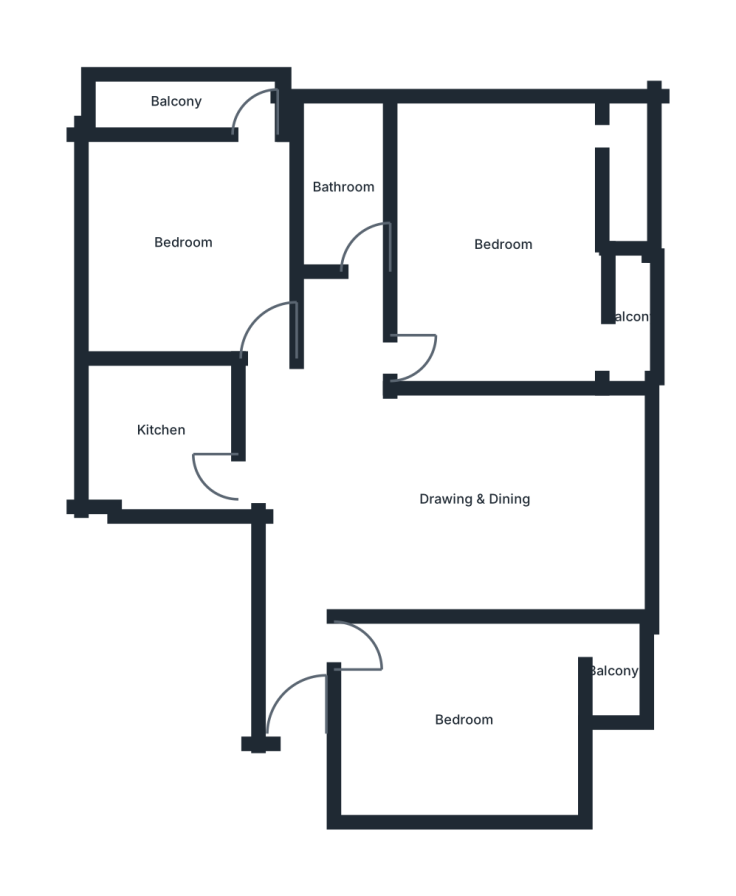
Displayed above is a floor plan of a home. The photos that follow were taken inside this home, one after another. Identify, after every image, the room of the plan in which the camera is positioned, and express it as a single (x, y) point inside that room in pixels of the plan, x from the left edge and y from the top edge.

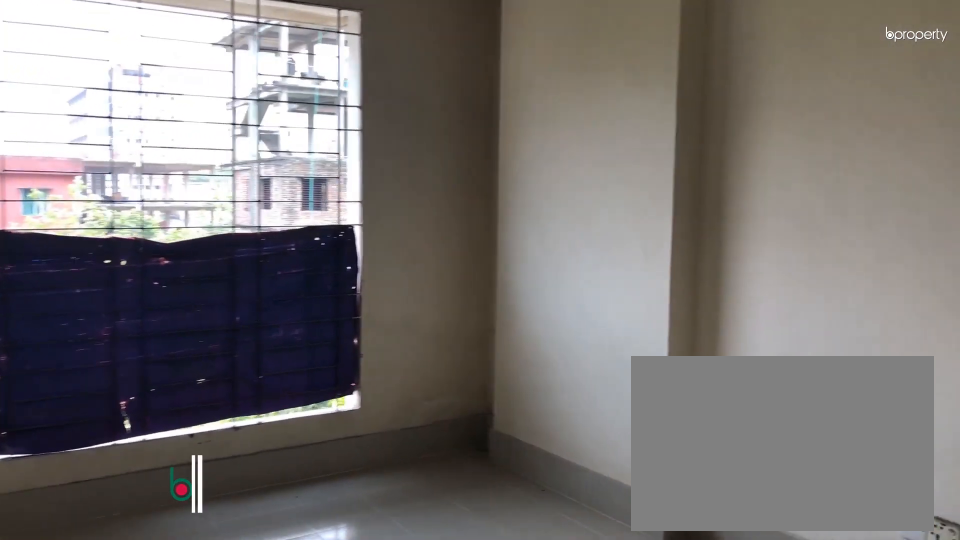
(466, 502)
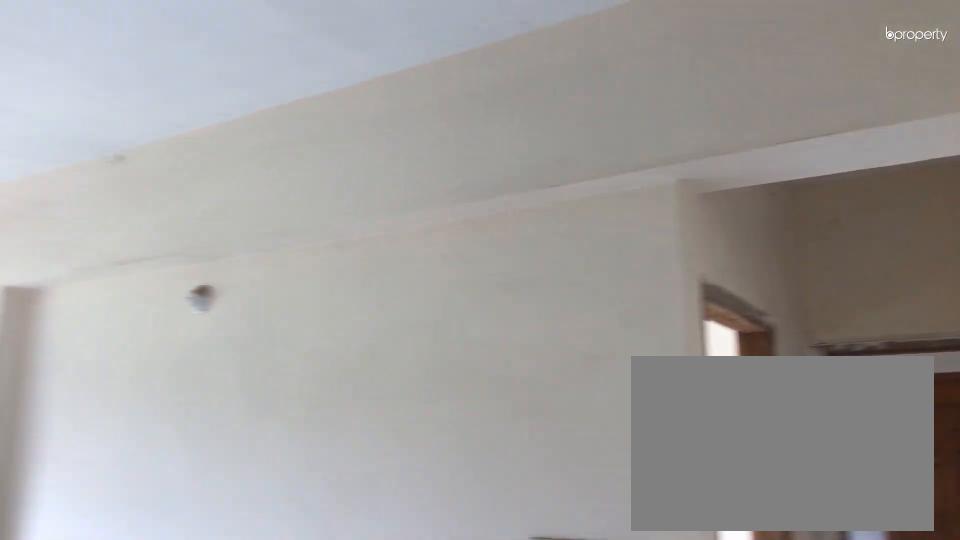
(466, 502)
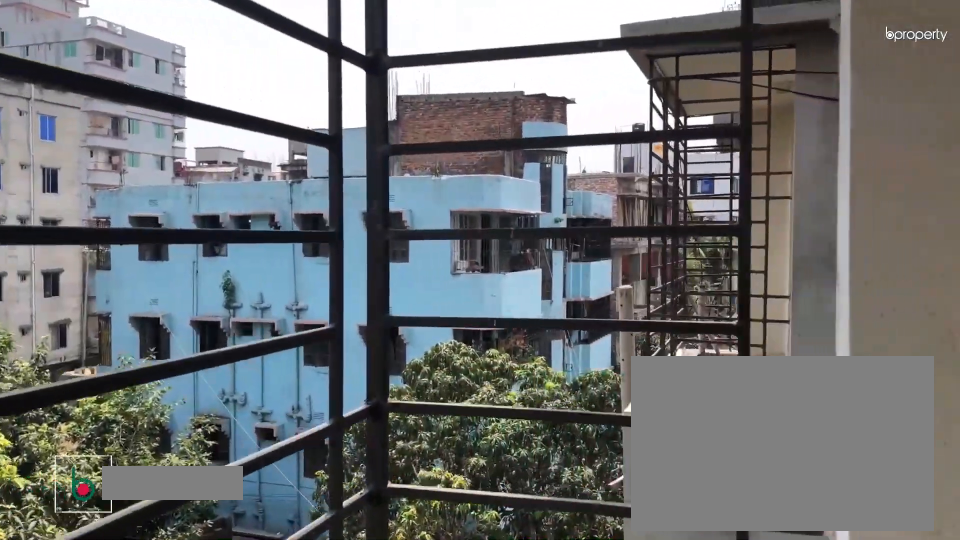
(613, 673)
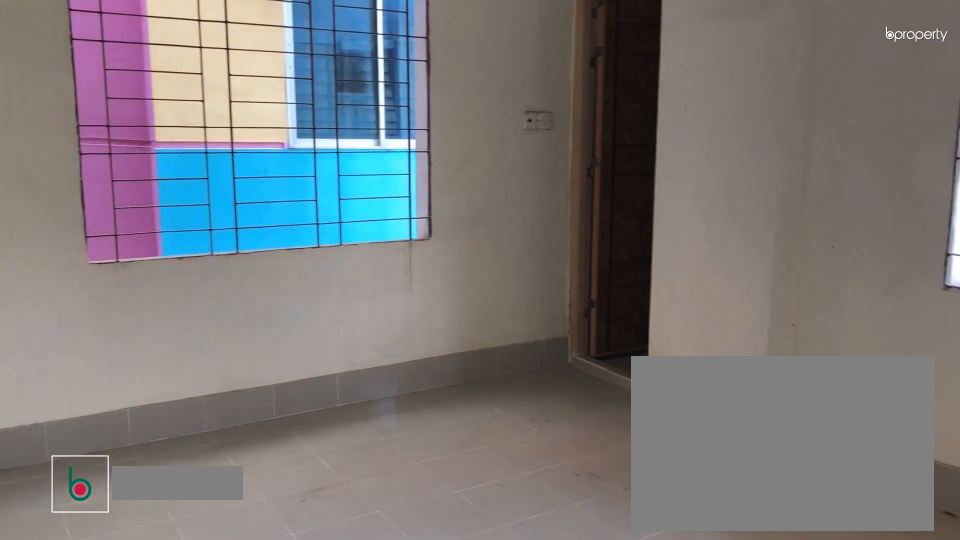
(504, 242)
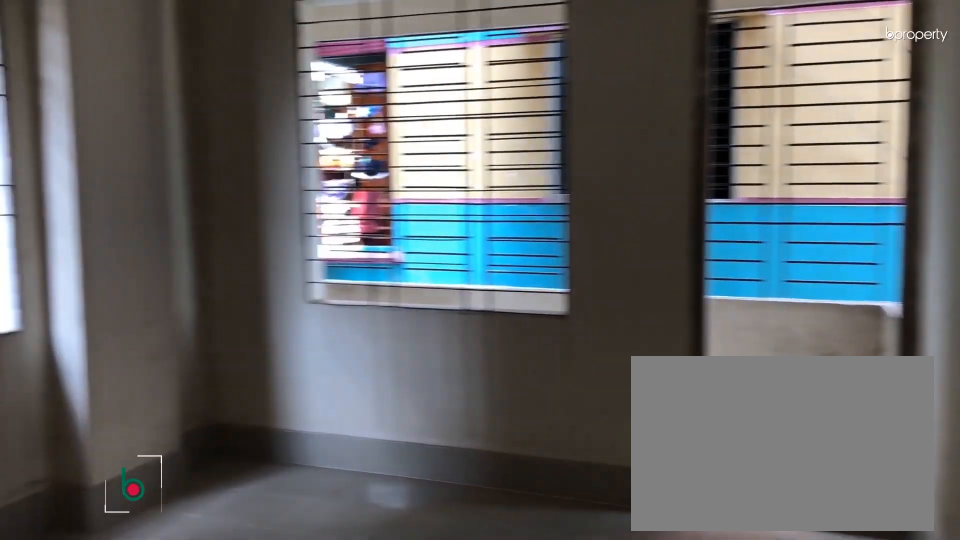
(183, 242)
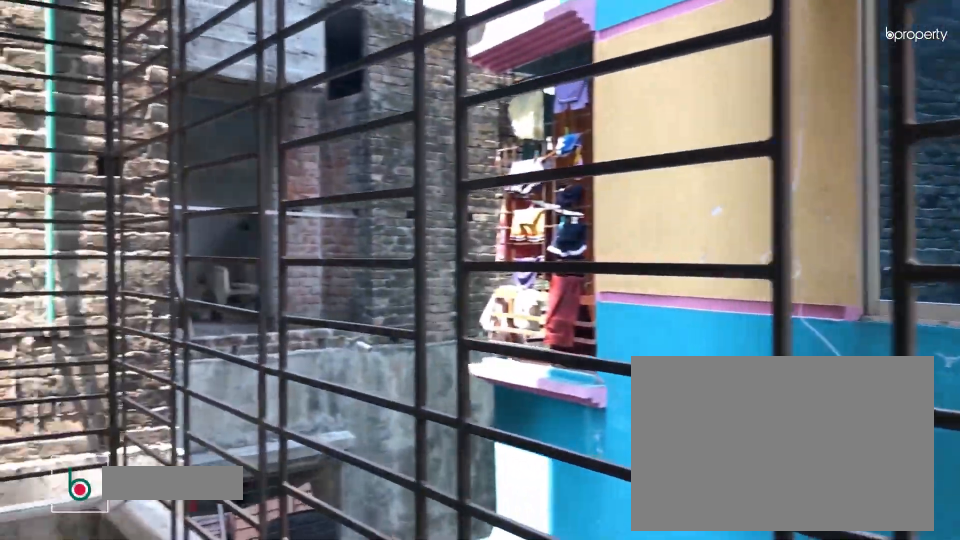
(176, 104)
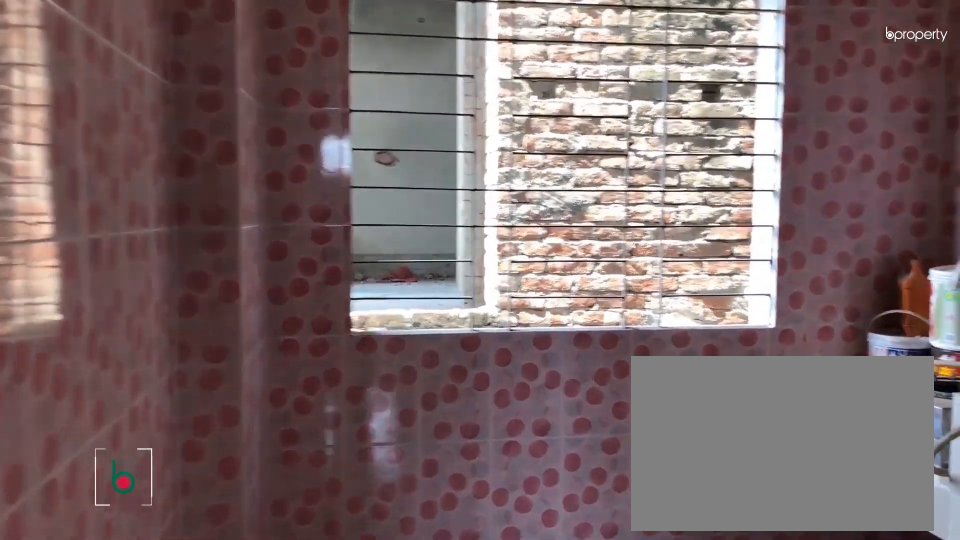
(163, 435)
